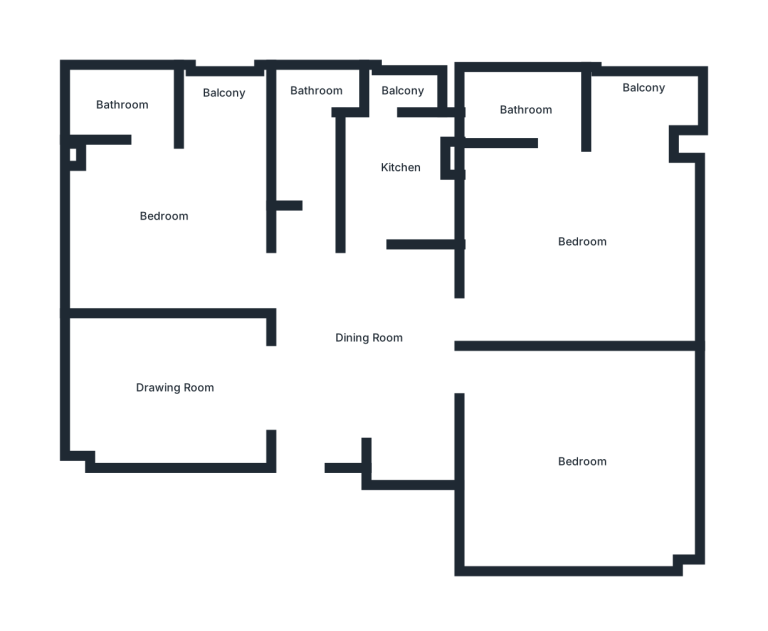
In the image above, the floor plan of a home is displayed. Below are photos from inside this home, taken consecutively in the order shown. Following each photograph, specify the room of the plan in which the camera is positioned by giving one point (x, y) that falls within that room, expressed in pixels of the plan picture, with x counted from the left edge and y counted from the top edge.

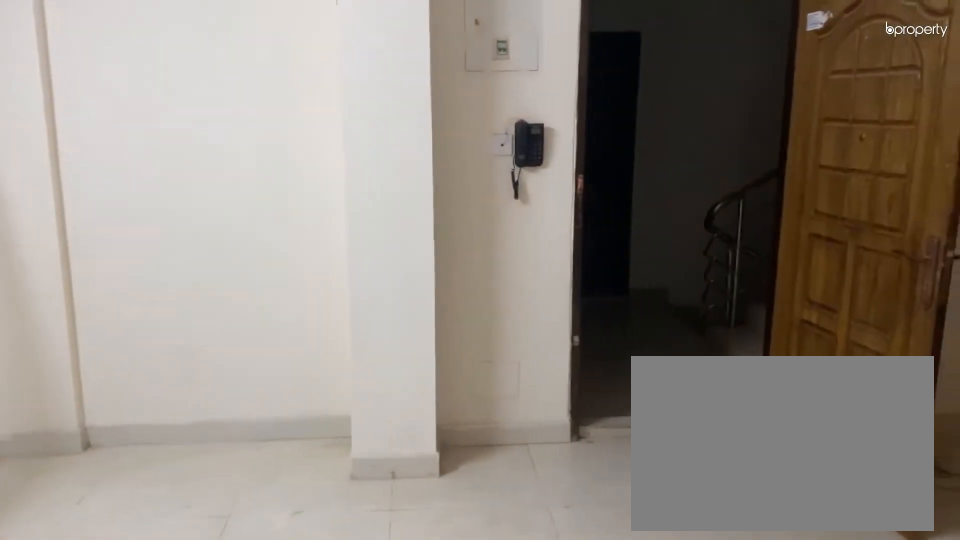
(355, 347)
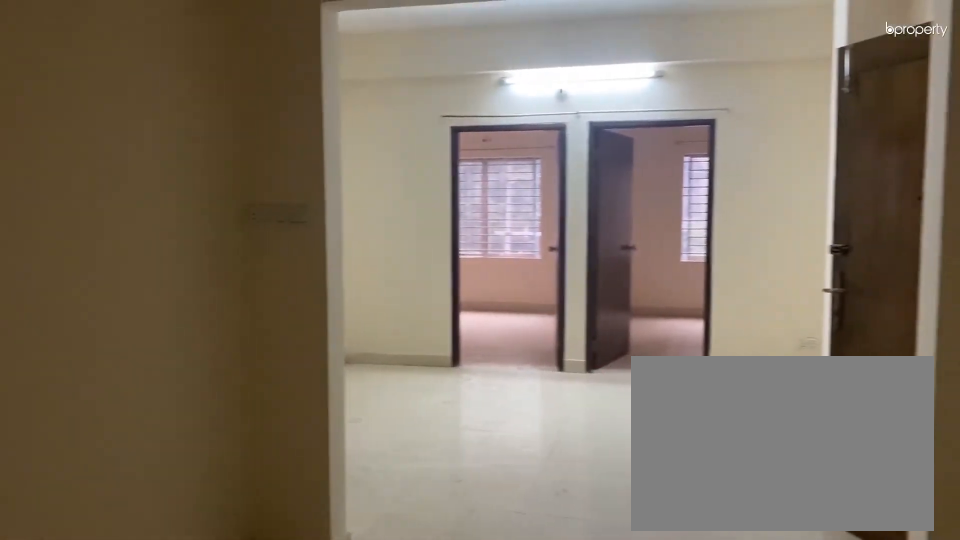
(174, 379)
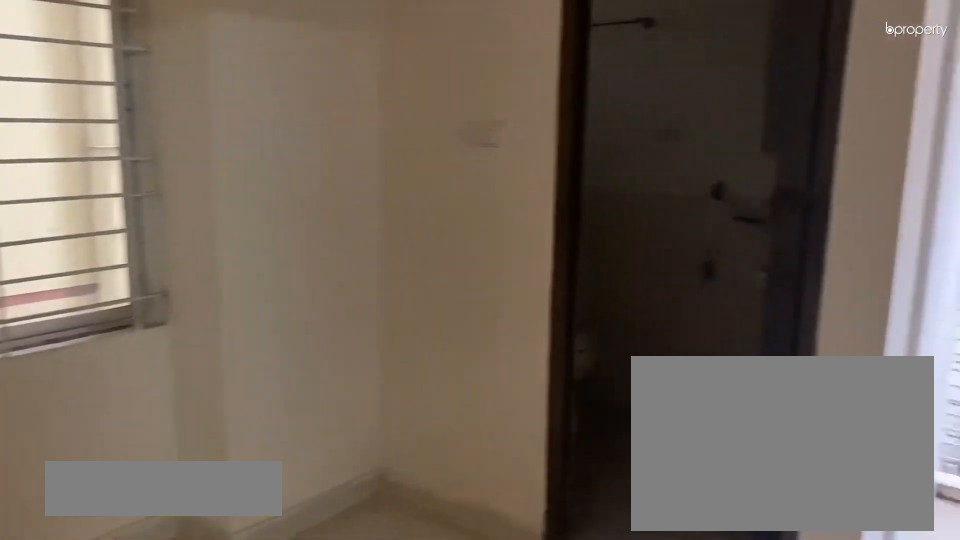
(162, 204)
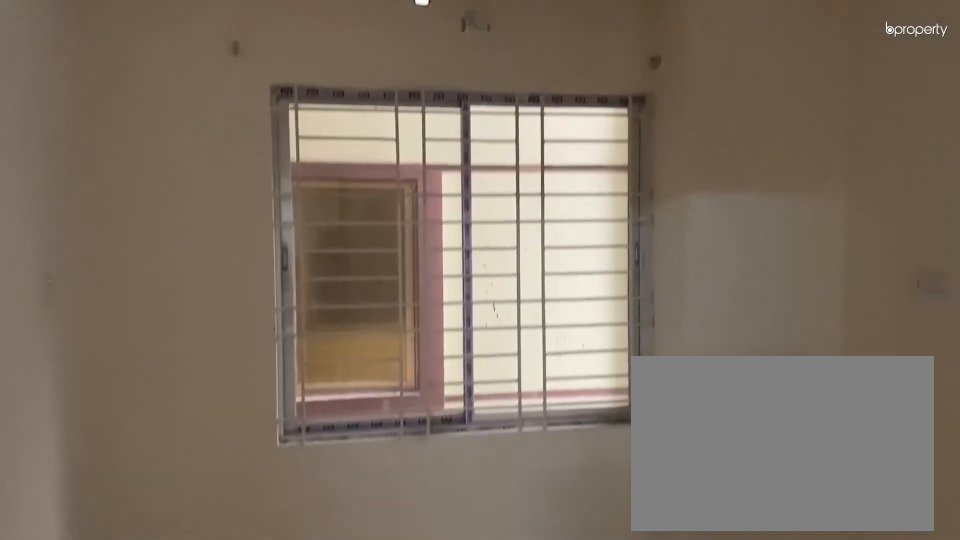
(162, 204)
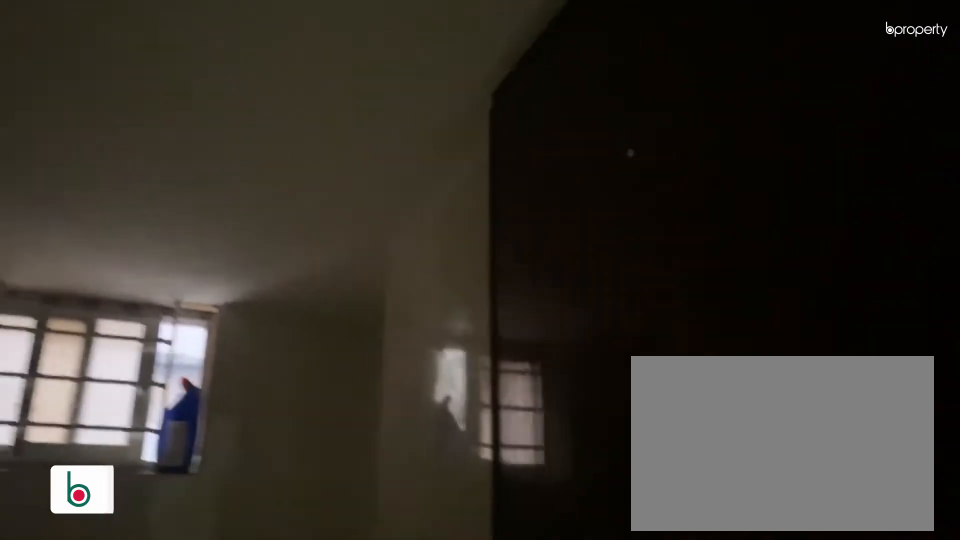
(315, 134)
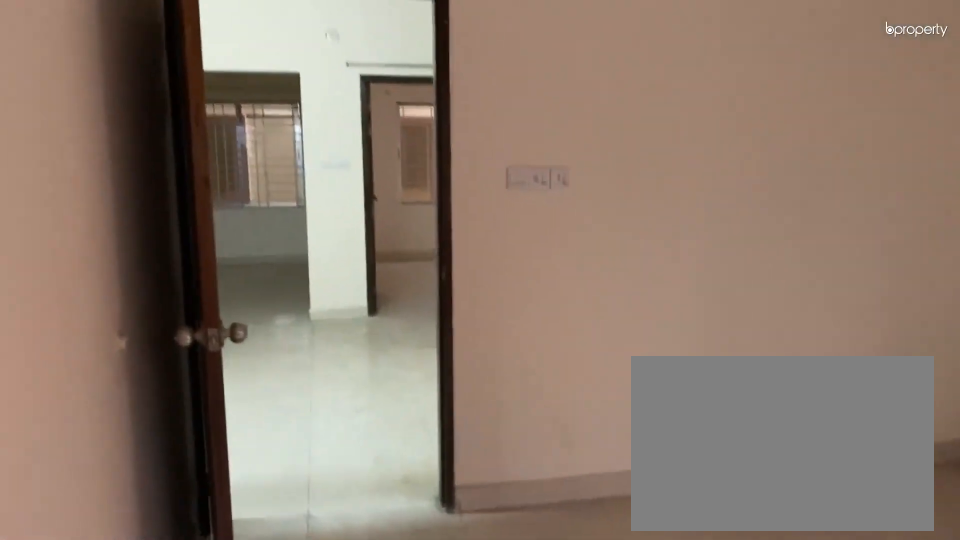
(572, 202)
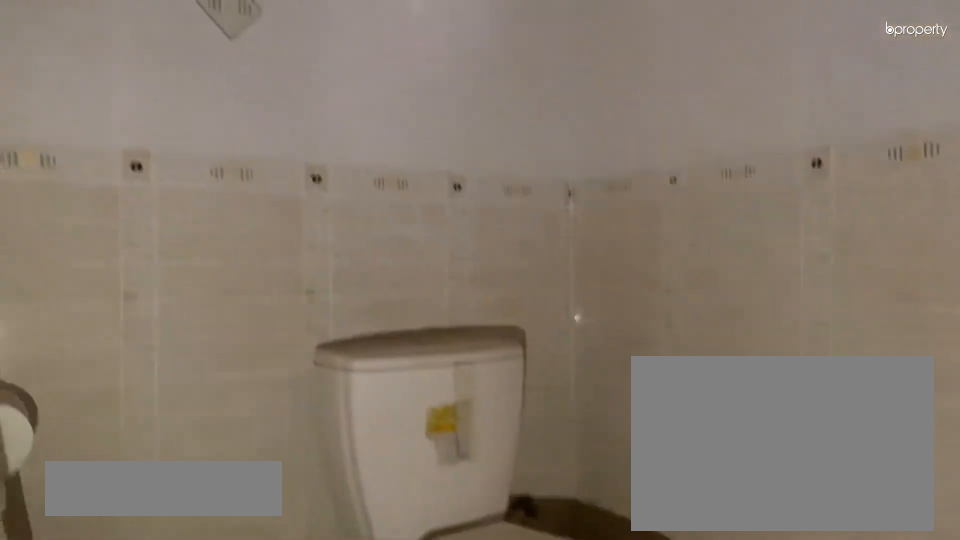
(527, 105)
